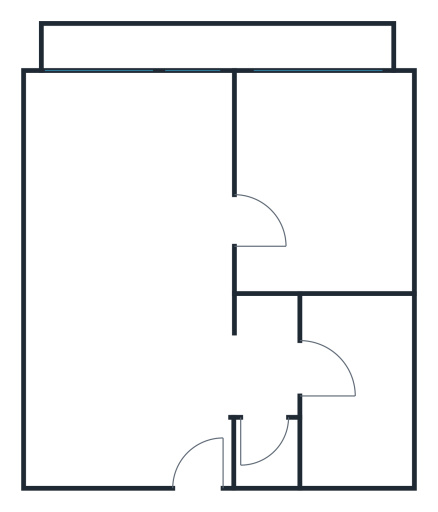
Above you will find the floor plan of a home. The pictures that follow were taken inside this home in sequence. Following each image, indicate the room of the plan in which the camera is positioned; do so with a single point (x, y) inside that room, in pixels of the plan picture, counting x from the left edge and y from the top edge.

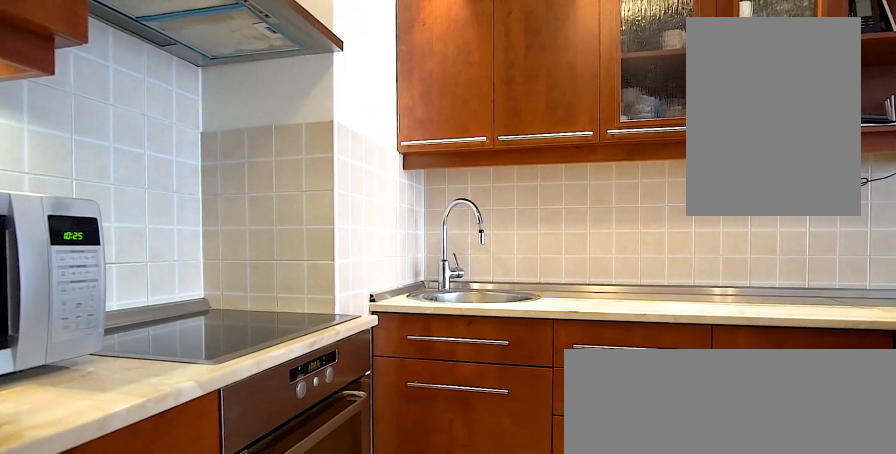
(123, 392)
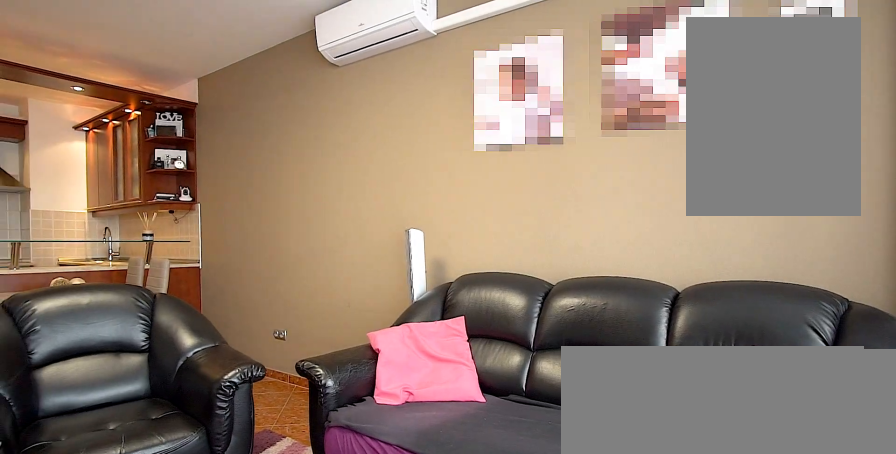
(137, 206)
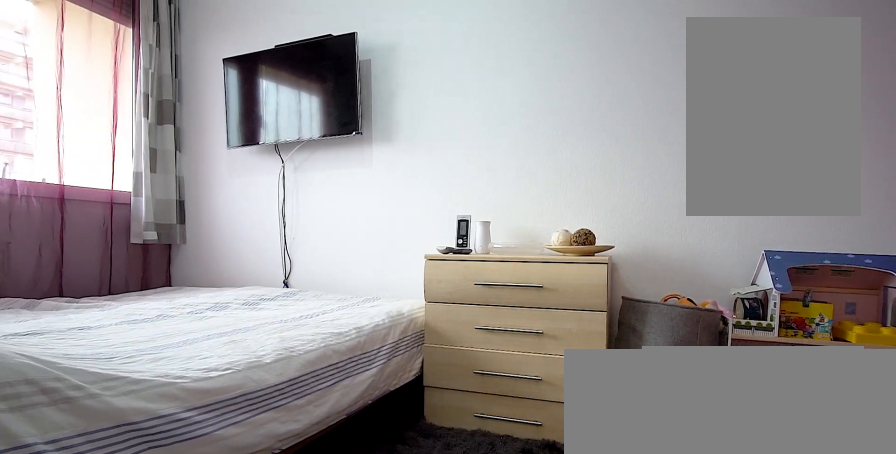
(318, 198)
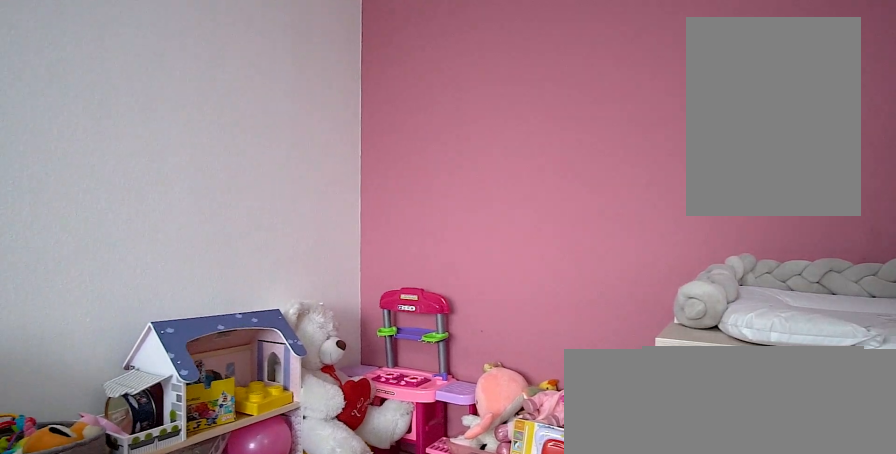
(318, 198)
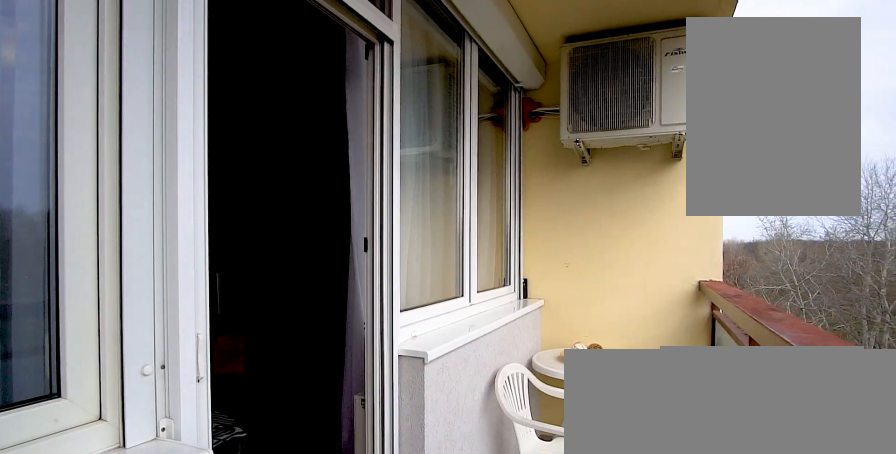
(220, 51)
